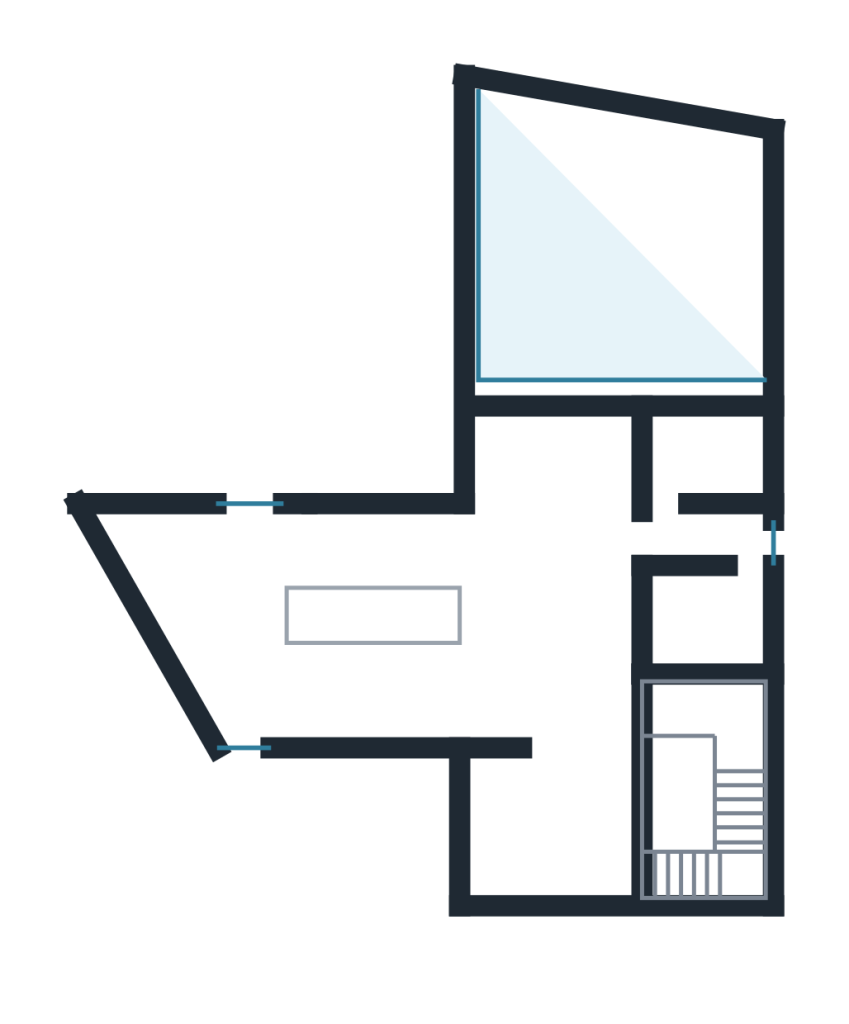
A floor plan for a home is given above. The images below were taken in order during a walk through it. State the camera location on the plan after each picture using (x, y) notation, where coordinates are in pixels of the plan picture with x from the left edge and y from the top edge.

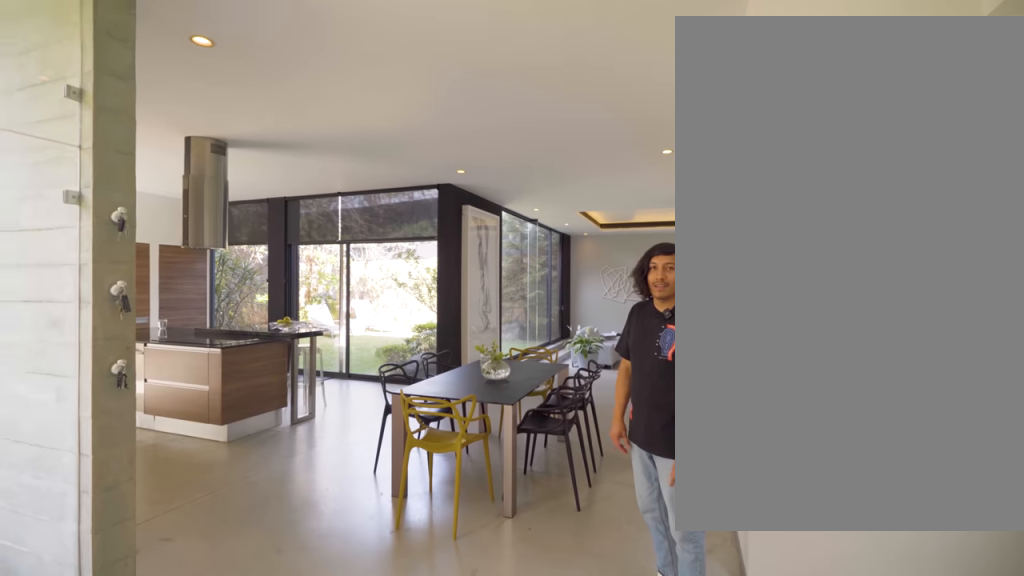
(591, 812)
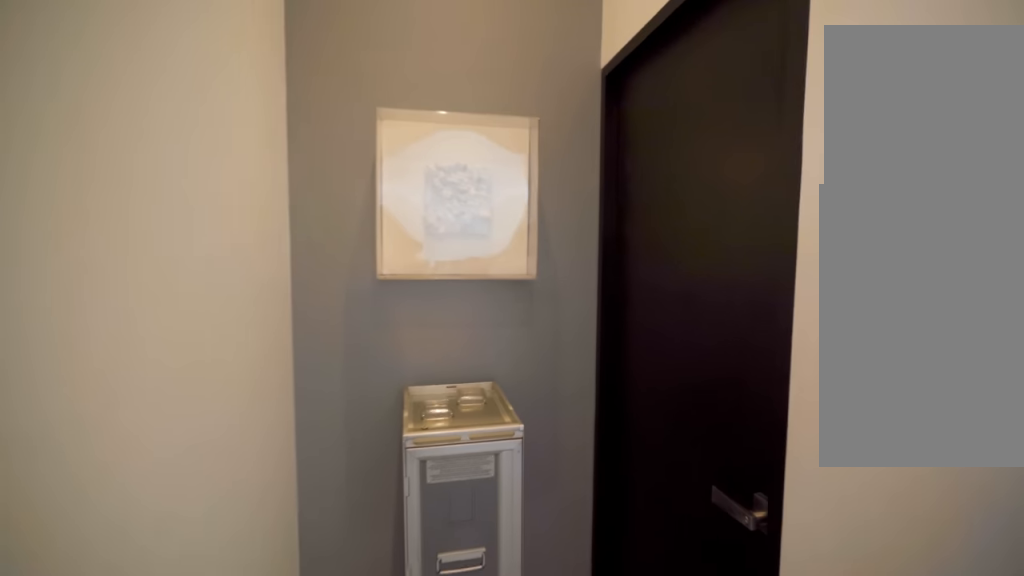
(665, 521)
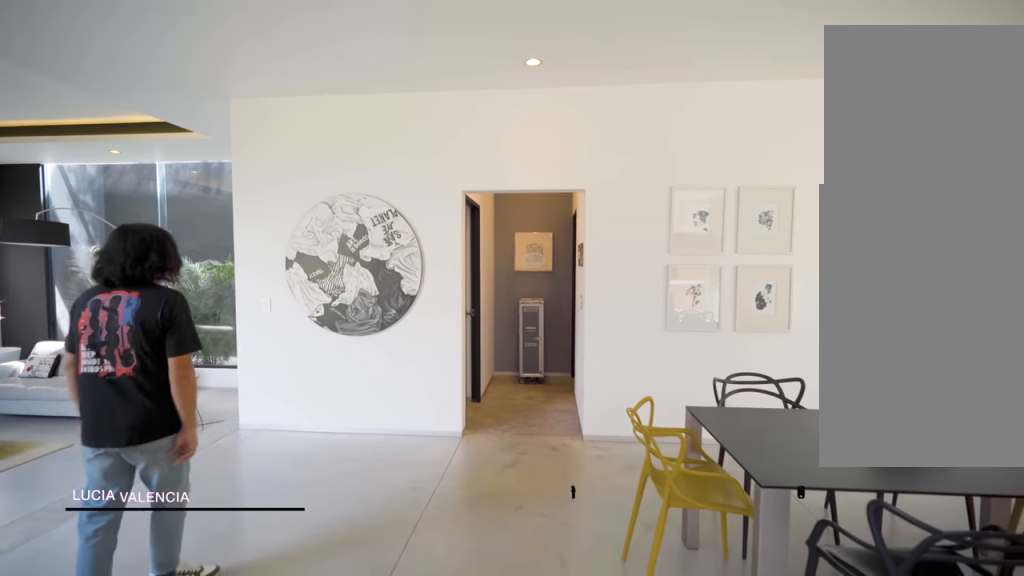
(580, 535)
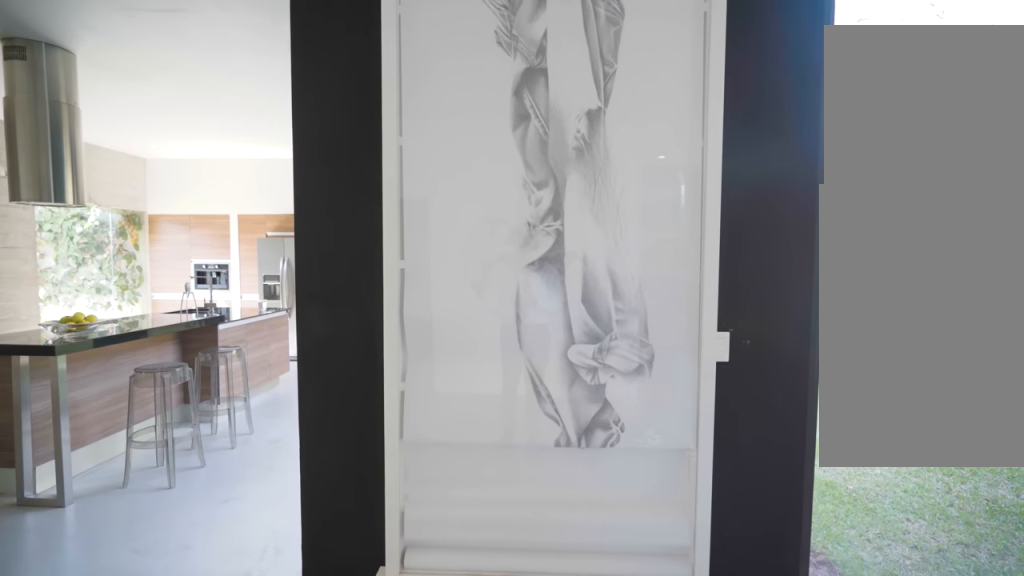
(580, 498)
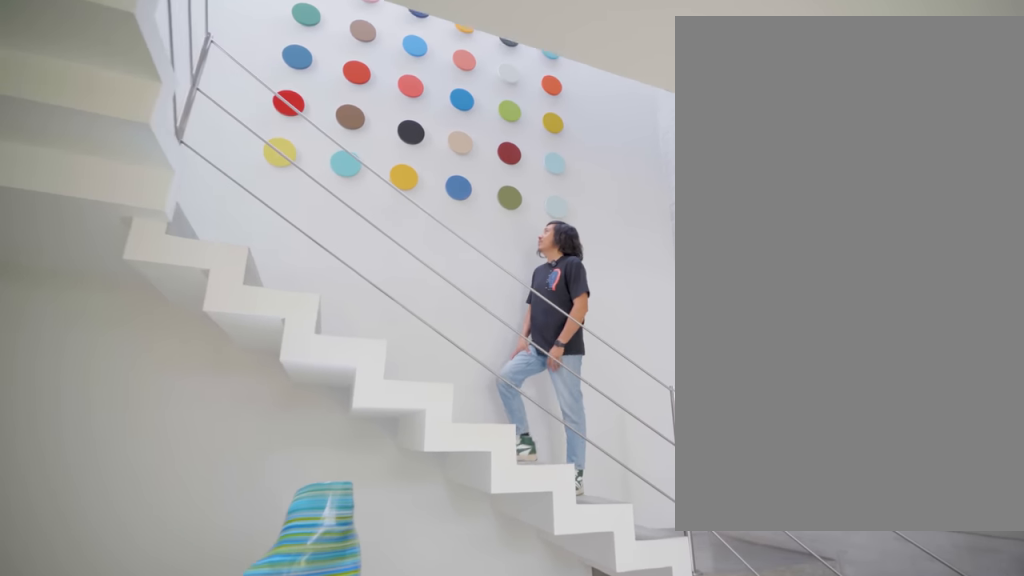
(602, 774)
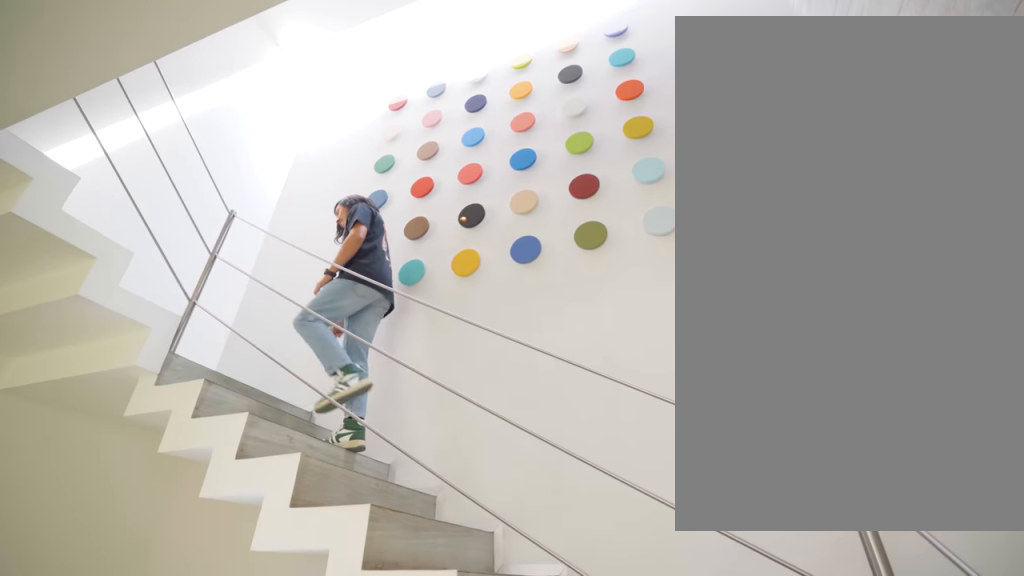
(601, 791)
